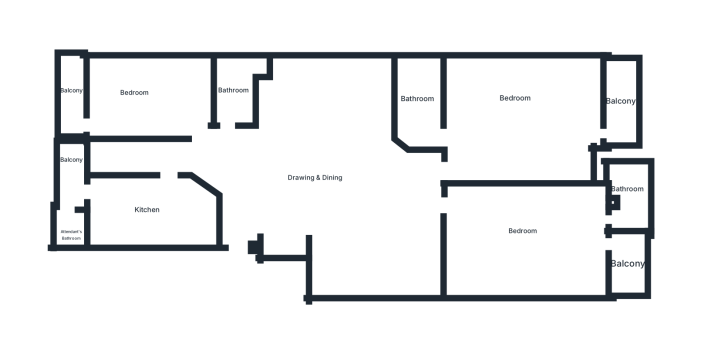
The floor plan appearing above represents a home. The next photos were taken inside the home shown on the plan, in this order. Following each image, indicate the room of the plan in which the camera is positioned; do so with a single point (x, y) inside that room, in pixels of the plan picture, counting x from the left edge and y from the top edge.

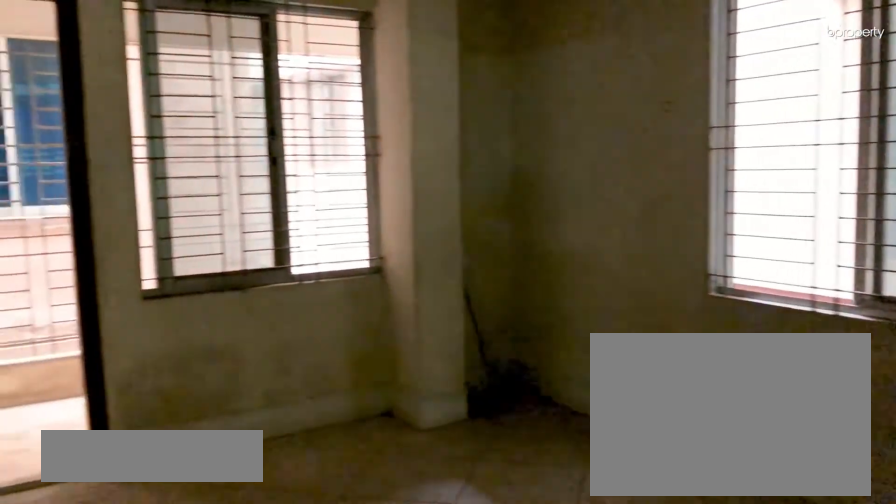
(132, 86)
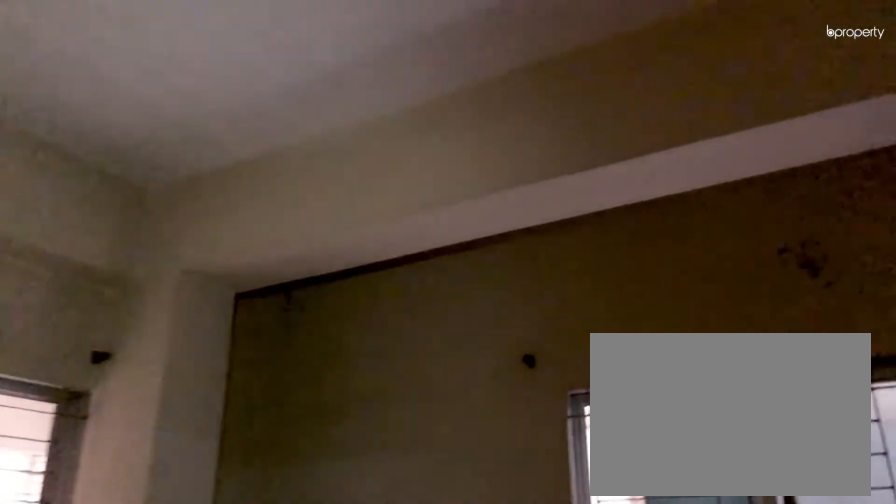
(132, 86)
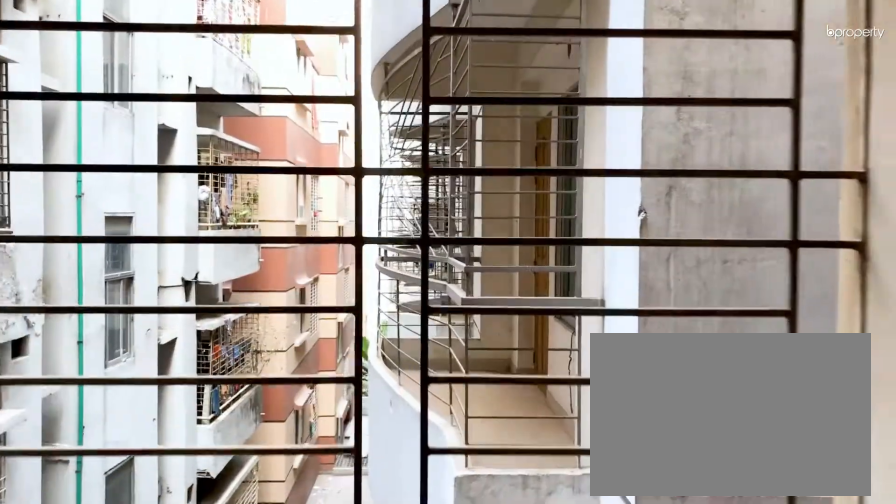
(72, 98)
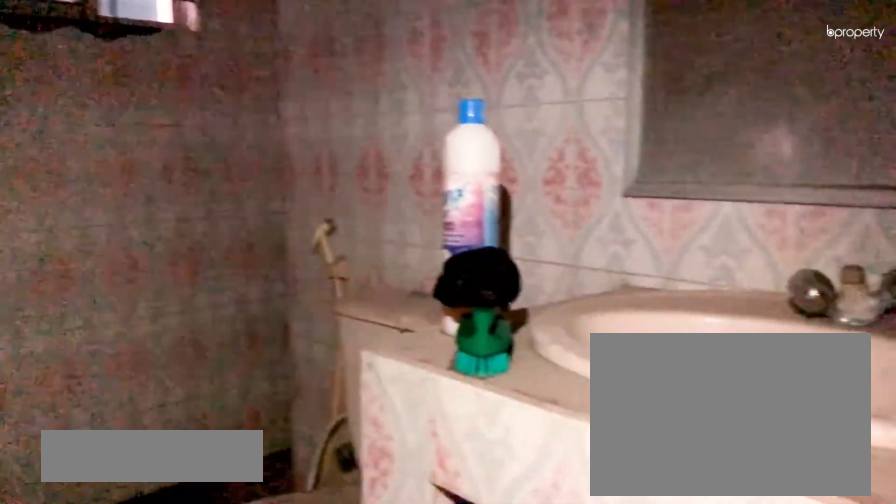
(235, 92)
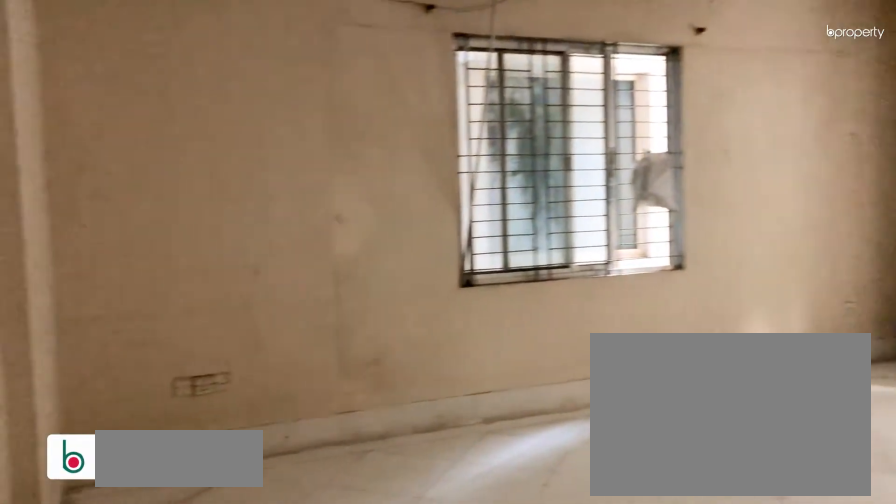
(510, 102)
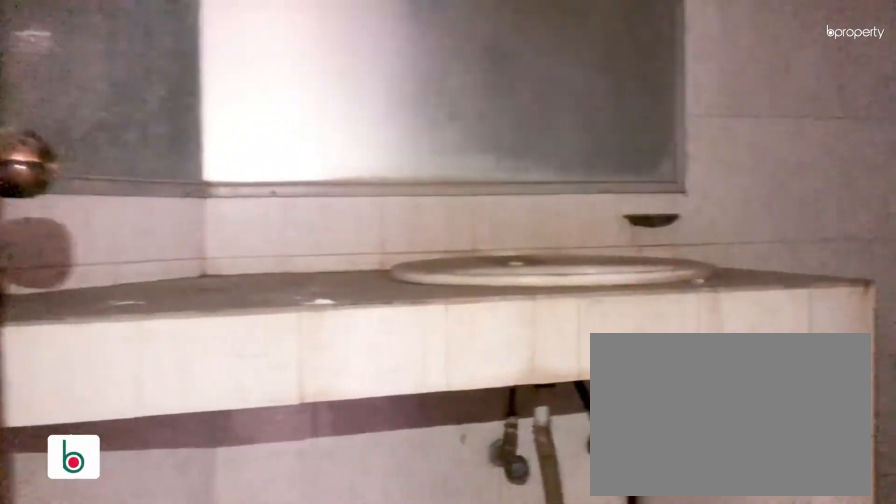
(413, 97)
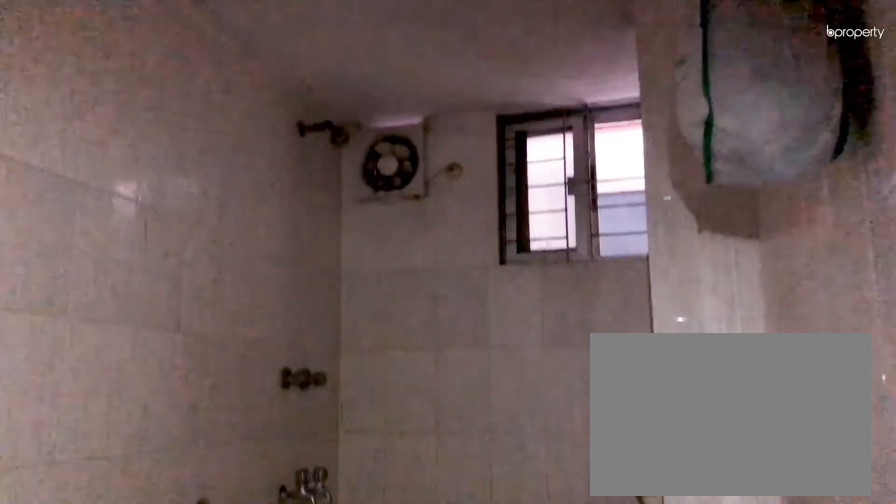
(413, 97)
